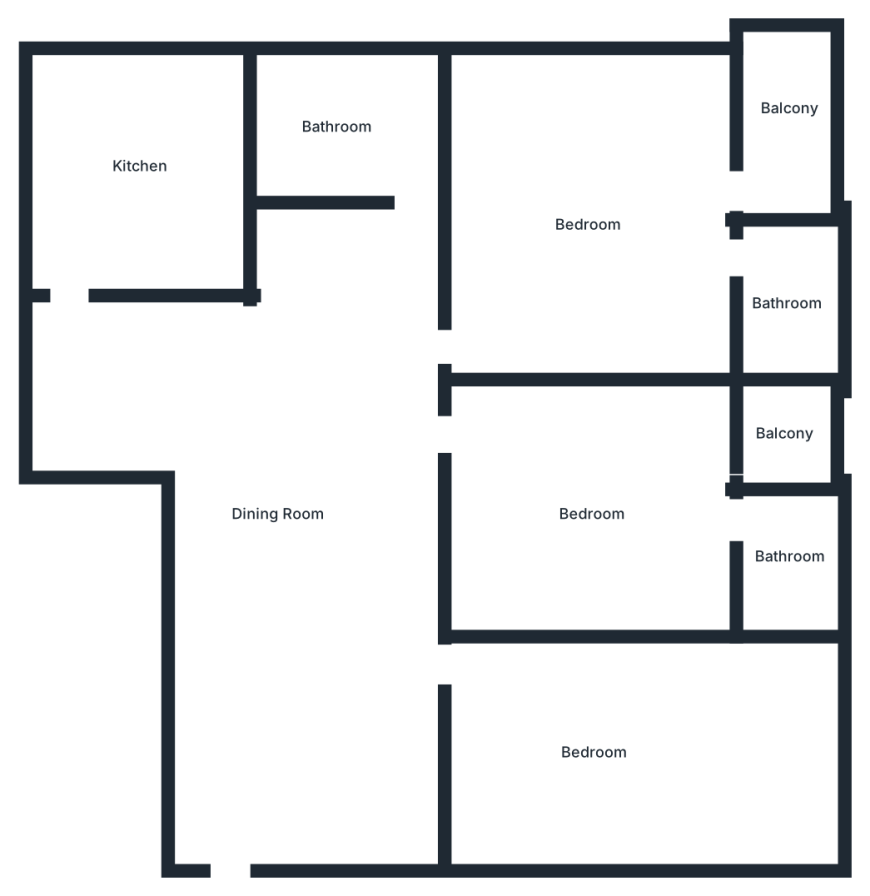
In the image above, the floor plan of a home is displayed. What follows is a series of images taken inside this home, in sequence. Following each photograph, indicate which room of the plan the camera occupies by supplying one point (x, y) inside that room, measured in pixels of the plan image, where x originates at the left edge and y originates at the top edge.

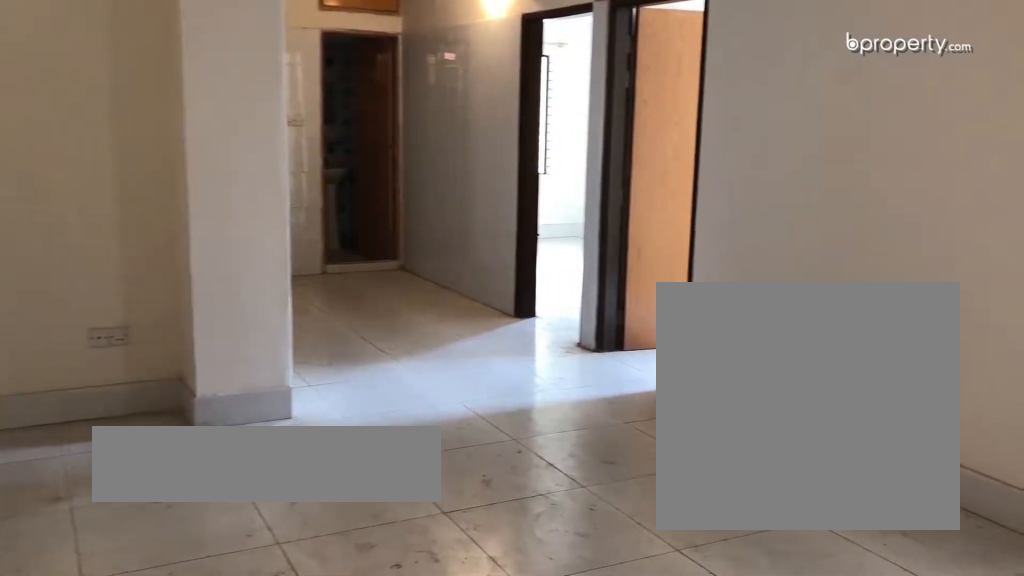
(290, 527)
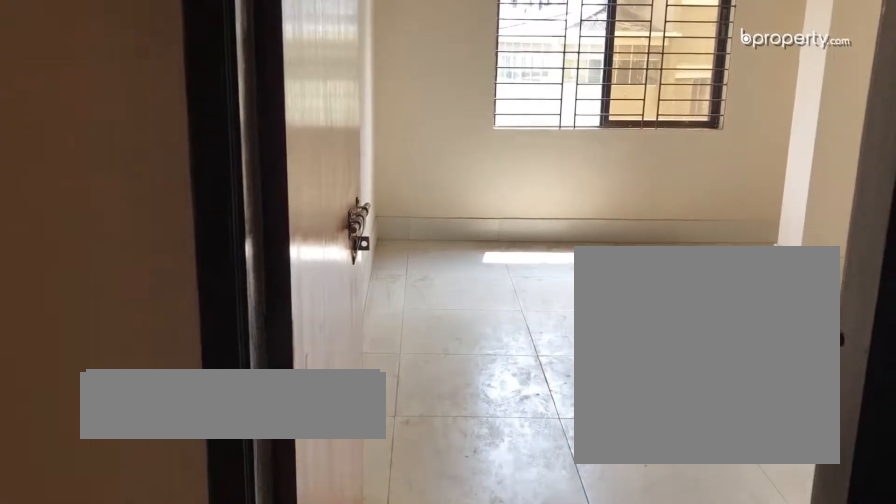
(594, 749)
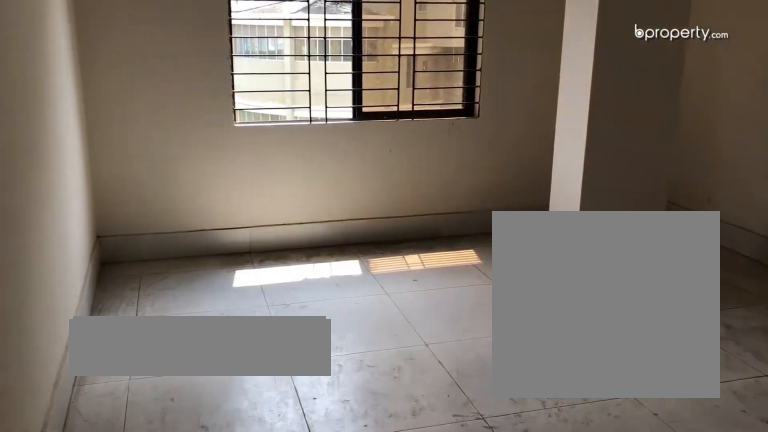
(594, 749)
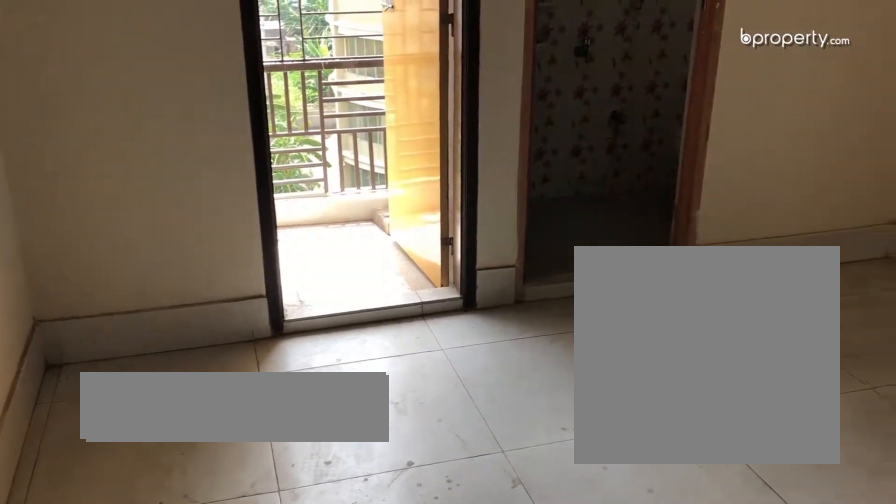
(595, 513)
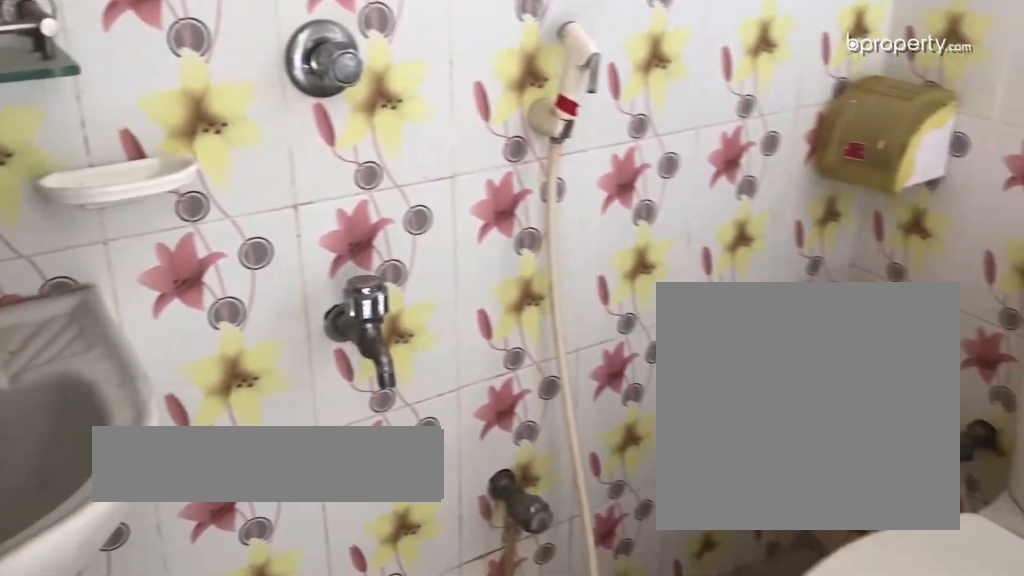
(790, 563)
